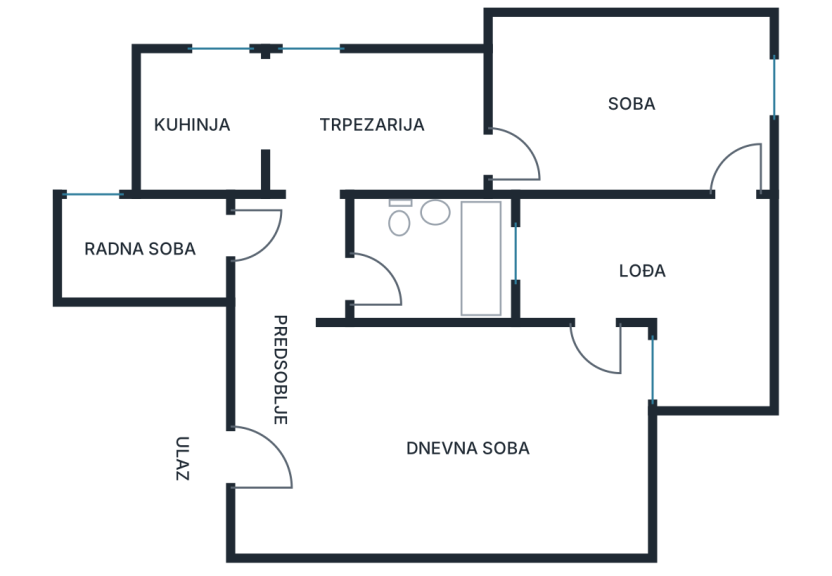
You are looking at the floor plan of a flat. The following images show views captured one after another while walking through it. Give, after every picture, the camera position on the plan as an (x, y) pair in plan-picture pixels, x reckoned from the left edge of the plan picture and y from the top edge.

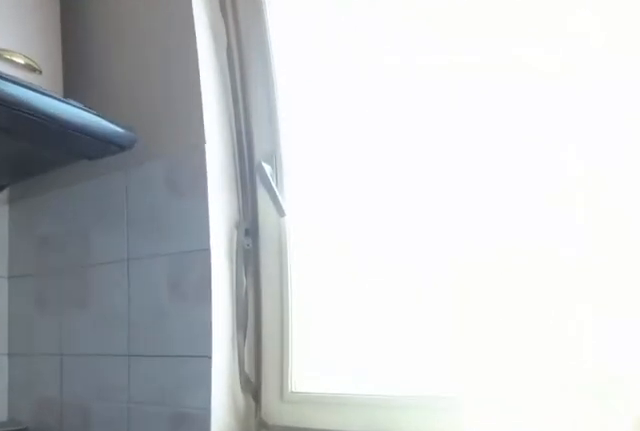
(239, 130)
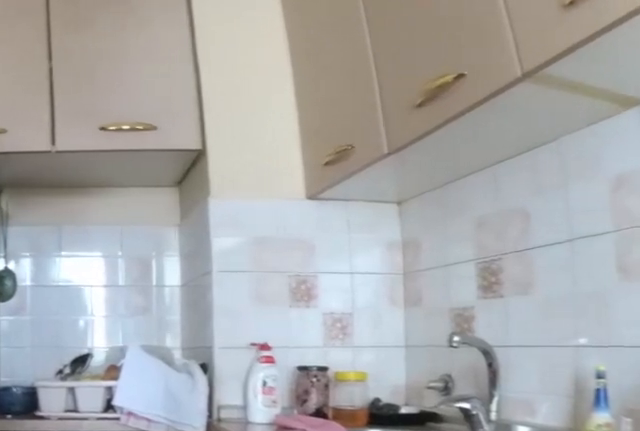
(190, 84)
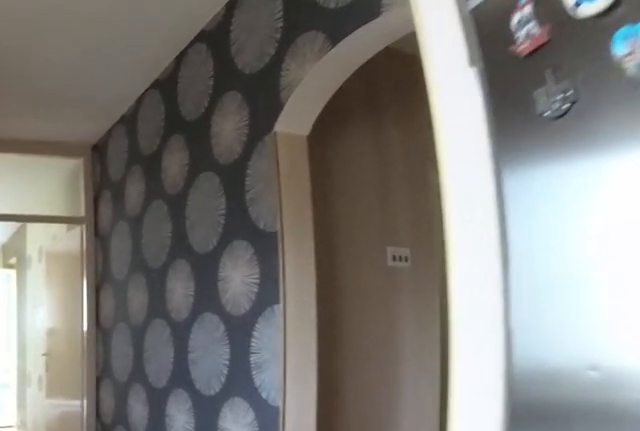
(237, 109)
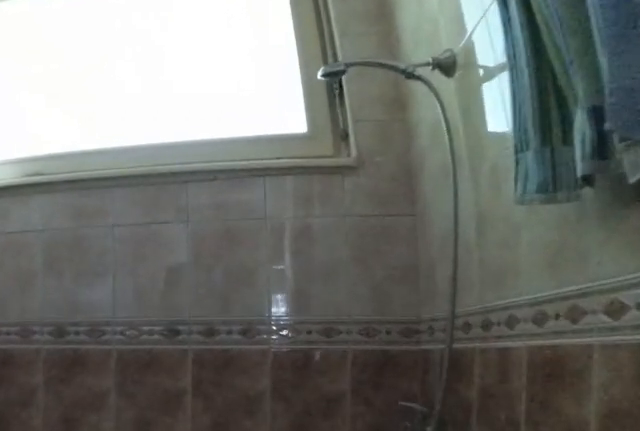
(433, 291)
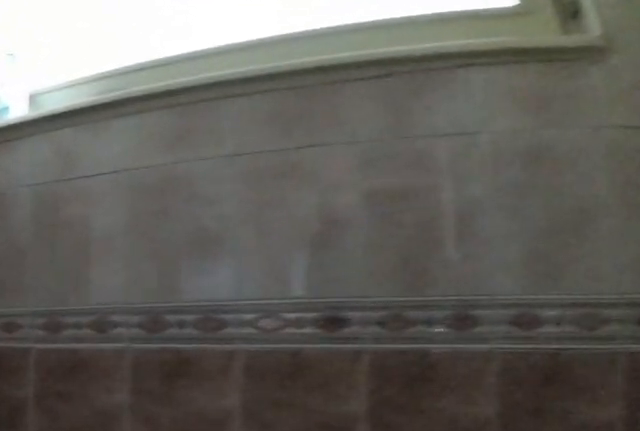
(455, 298)
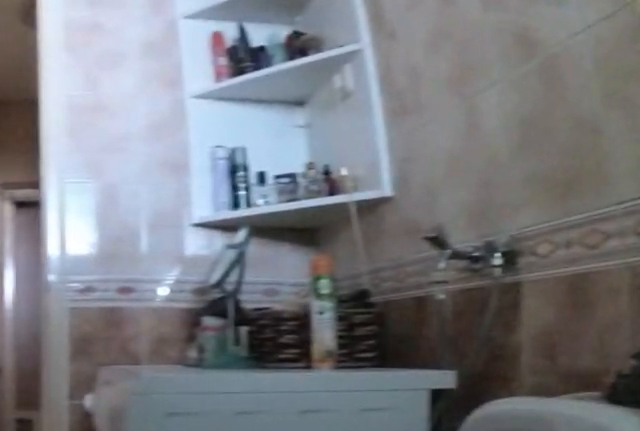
(494, 302)
